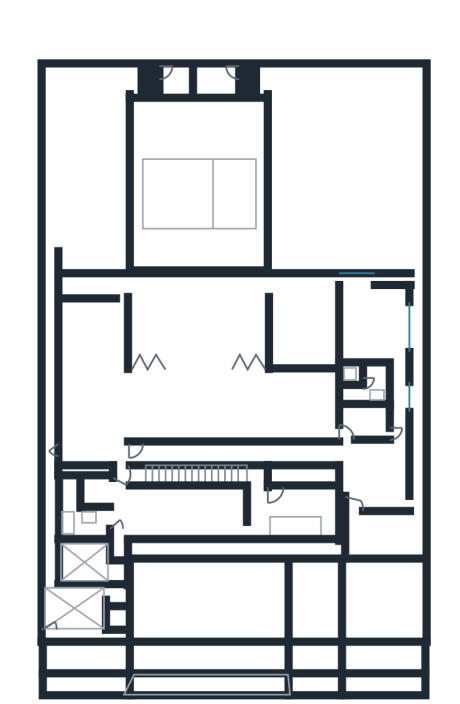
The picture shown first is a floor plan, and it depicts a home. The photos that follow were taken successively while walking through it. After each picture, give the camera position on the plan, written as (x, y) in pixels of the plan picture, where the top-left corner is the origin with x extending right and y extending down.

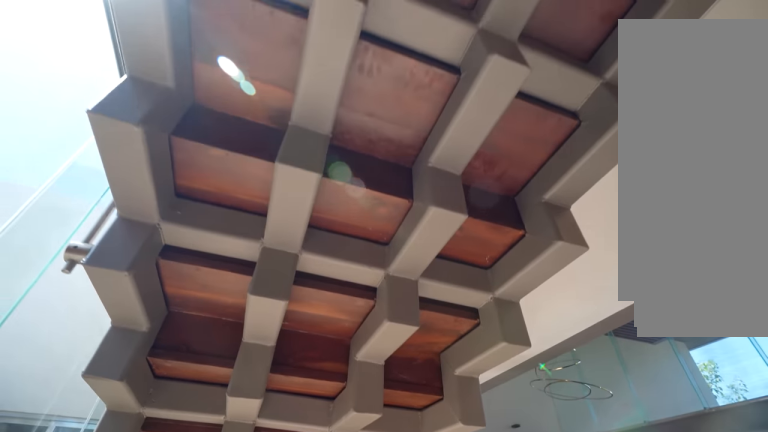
(219, 475)
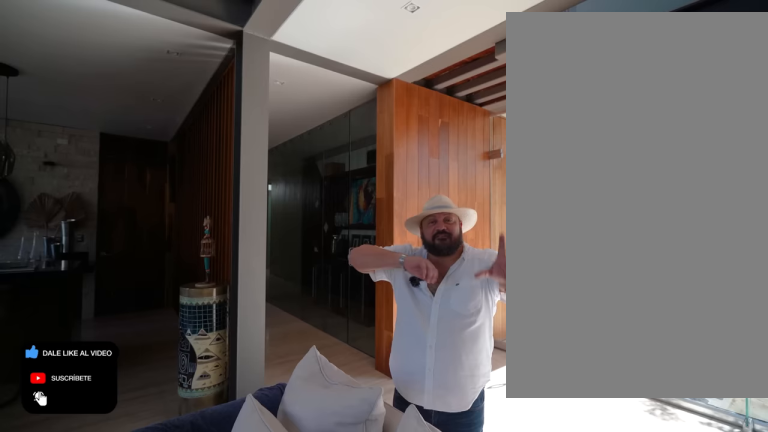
(260, 428)
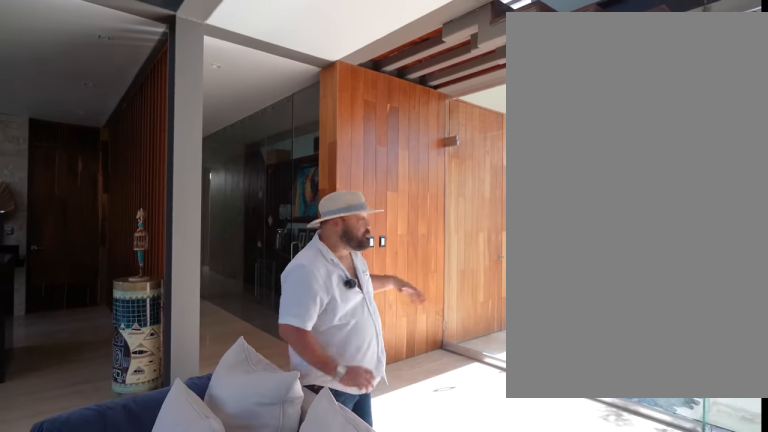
(228, 443)
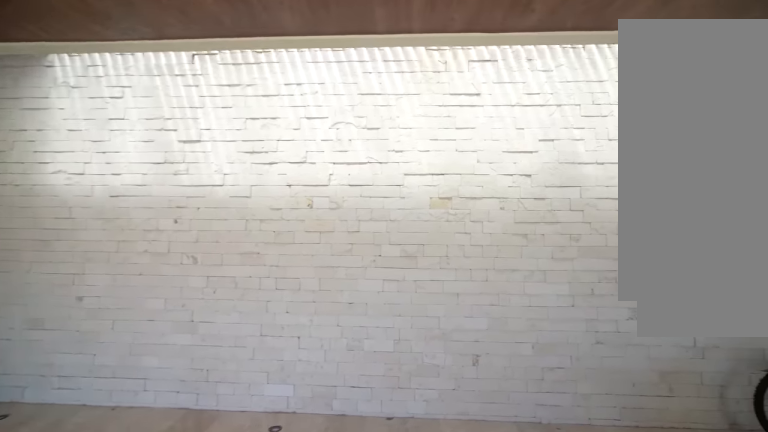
(184, 599)
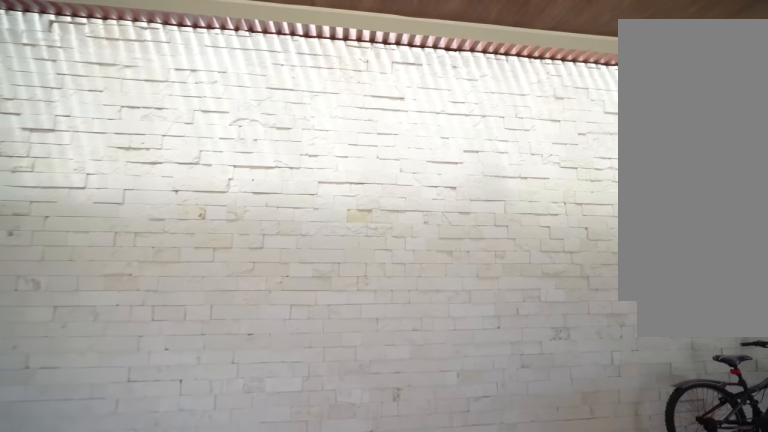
(183, 599)
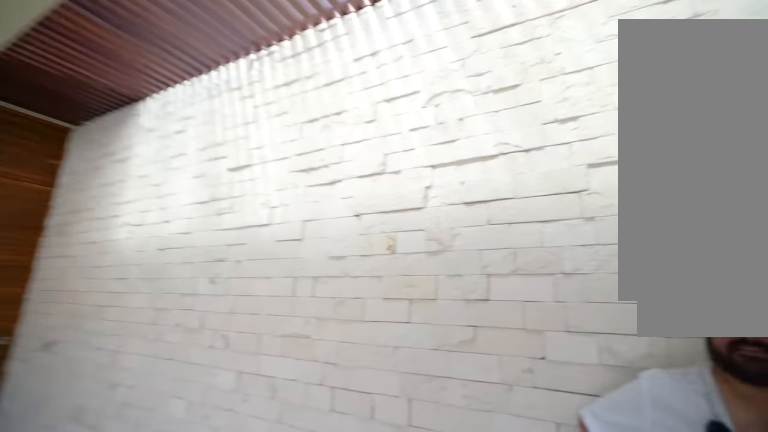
(215, 551)
